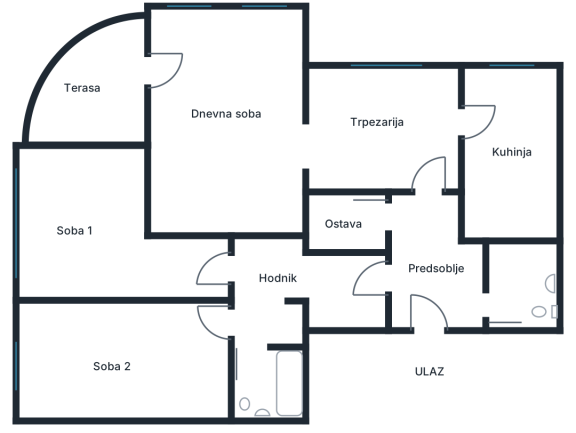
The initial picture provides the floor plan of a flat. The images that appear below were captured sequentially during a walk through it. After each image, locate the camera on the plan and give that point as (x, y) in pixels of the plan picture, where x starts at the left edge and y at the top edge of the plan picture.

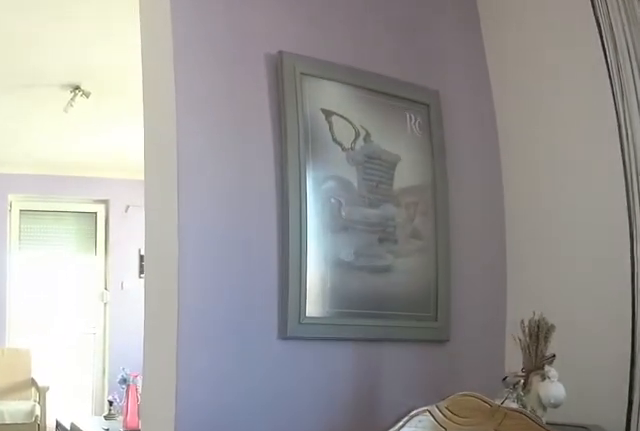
(378, 163)
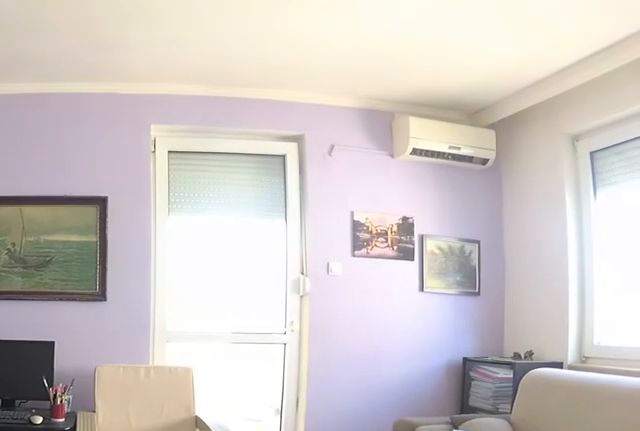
(302, 164)
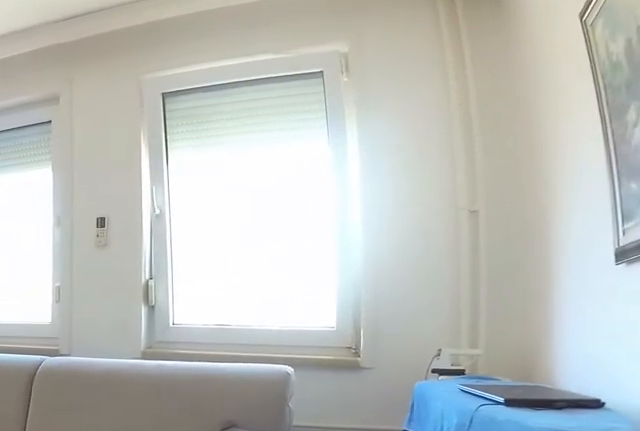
(290, 143)
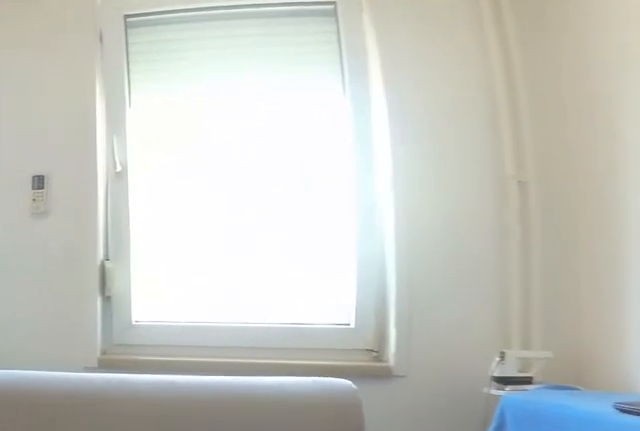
(281, 132)
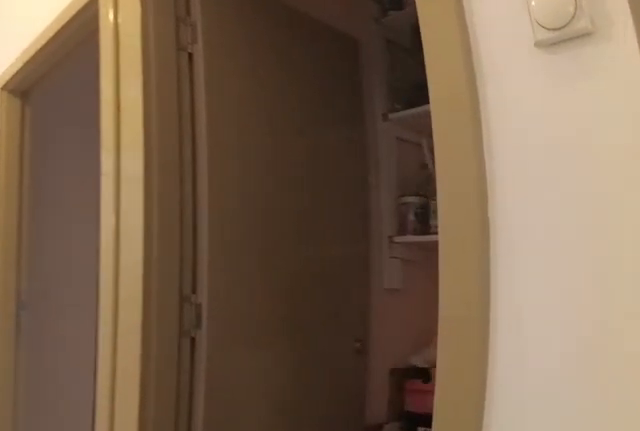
(422, 173)
